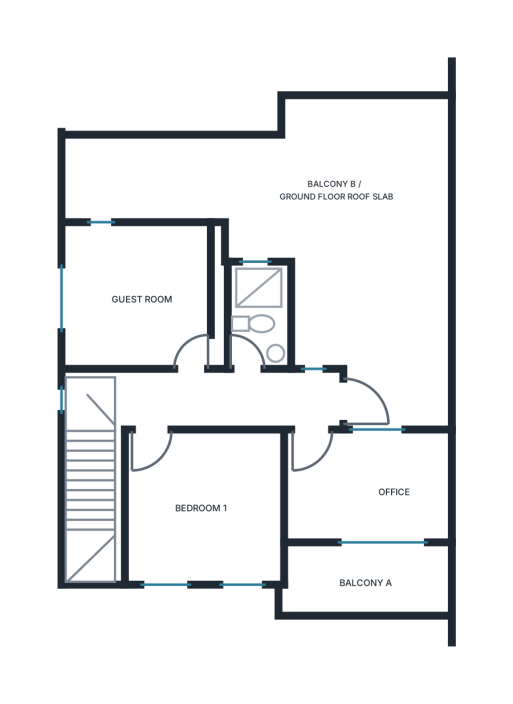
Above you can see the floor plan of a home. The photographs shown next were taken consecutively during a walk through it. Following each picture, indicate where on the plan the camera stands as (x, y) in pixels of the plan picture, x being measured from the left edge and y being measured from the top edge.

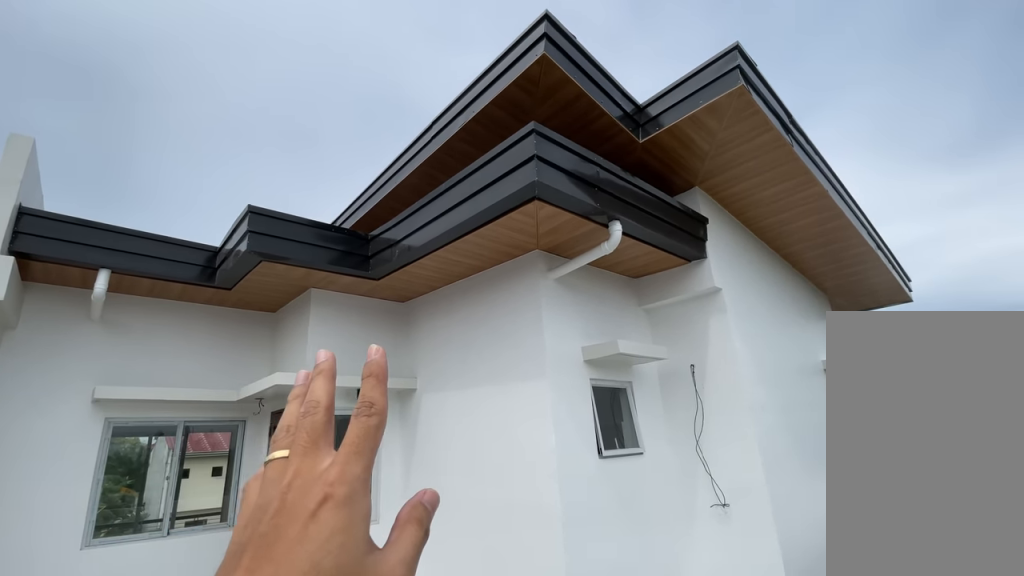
(409, 347)
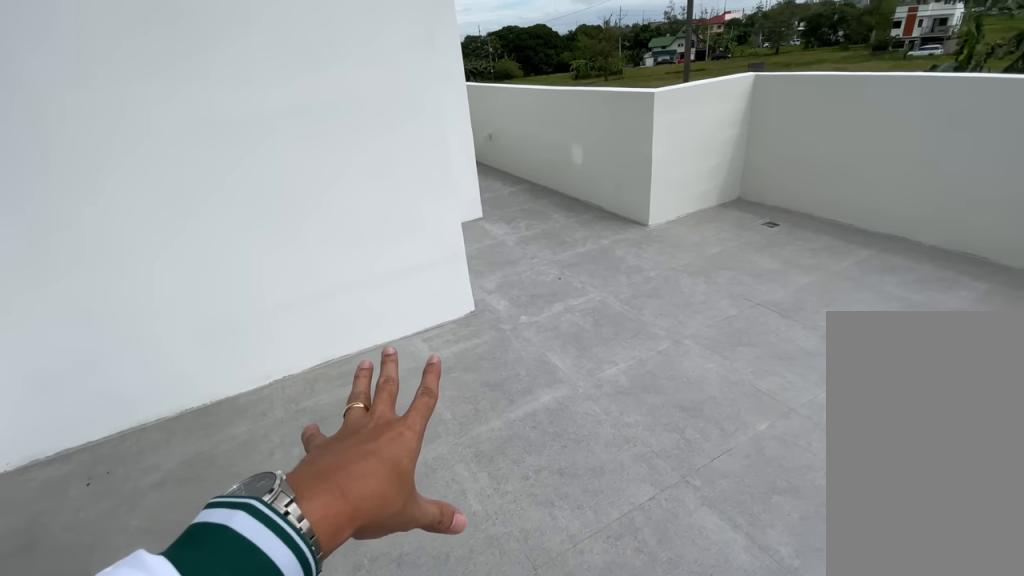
(362, 222)
